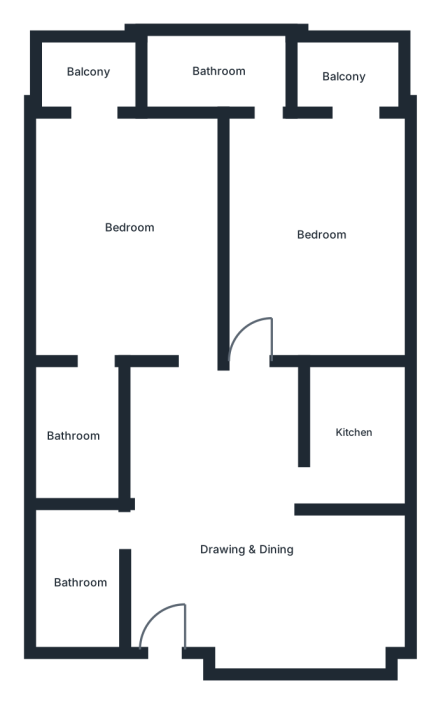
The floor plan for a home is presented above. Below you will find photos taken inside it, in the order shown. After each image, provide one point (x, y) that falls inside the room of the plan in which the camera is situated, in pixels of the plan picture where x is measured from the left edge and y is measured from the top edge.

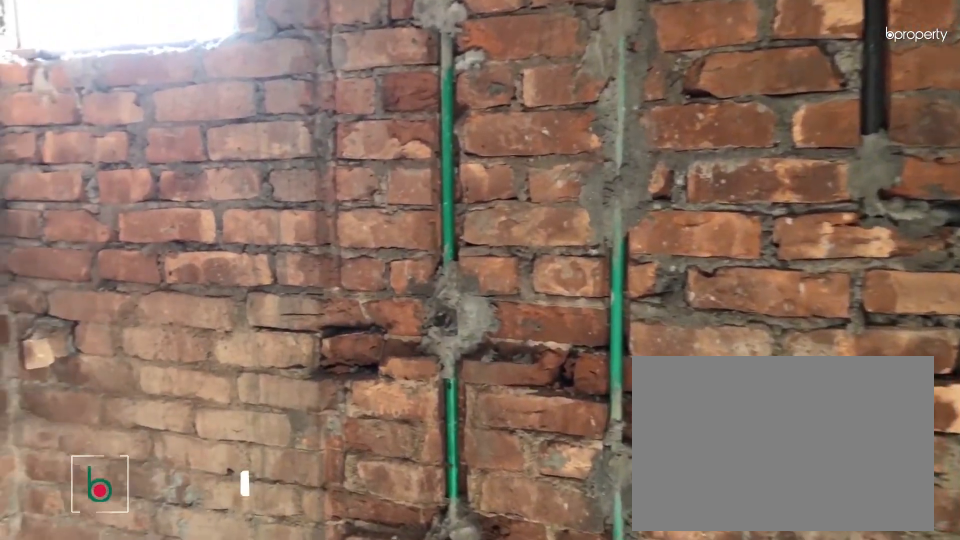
(221, 70)
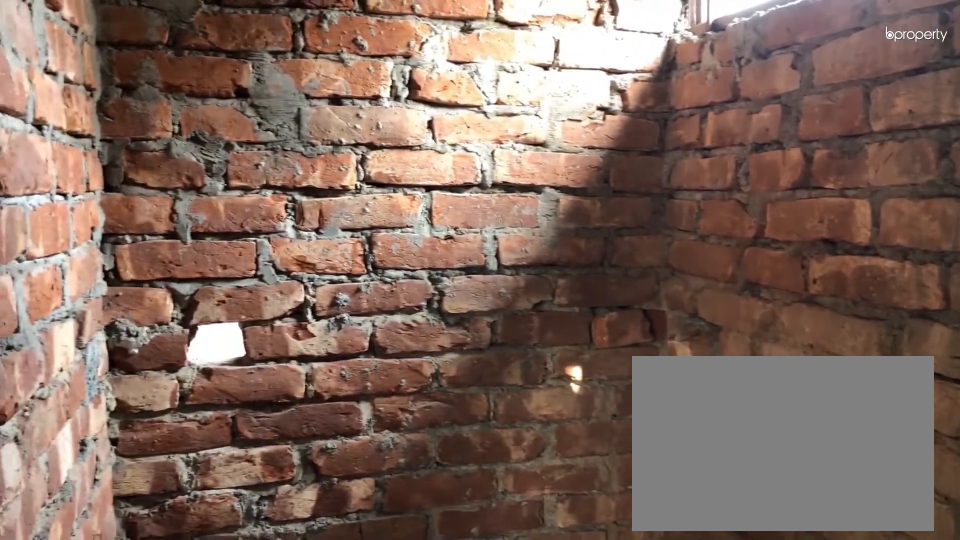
(221, 70)
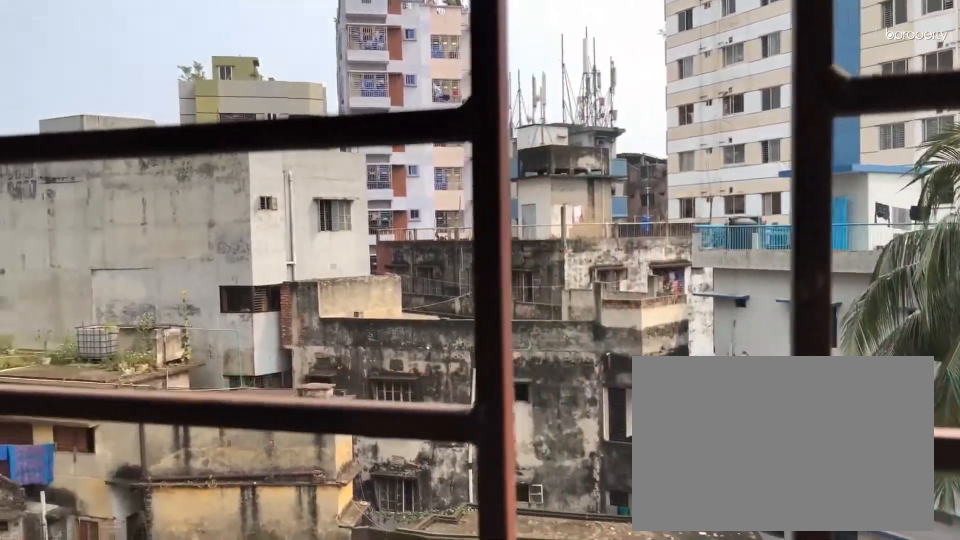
(344, 80)
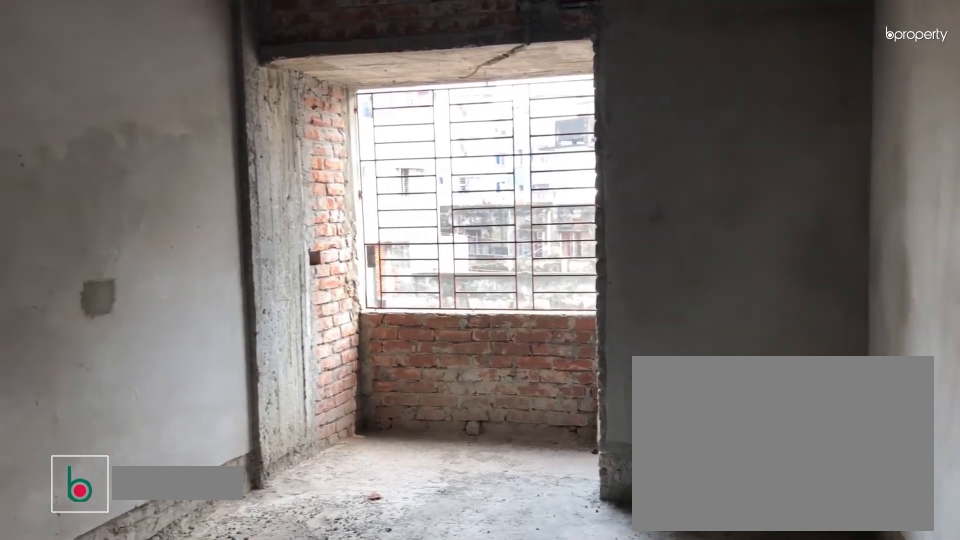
(132, 228)
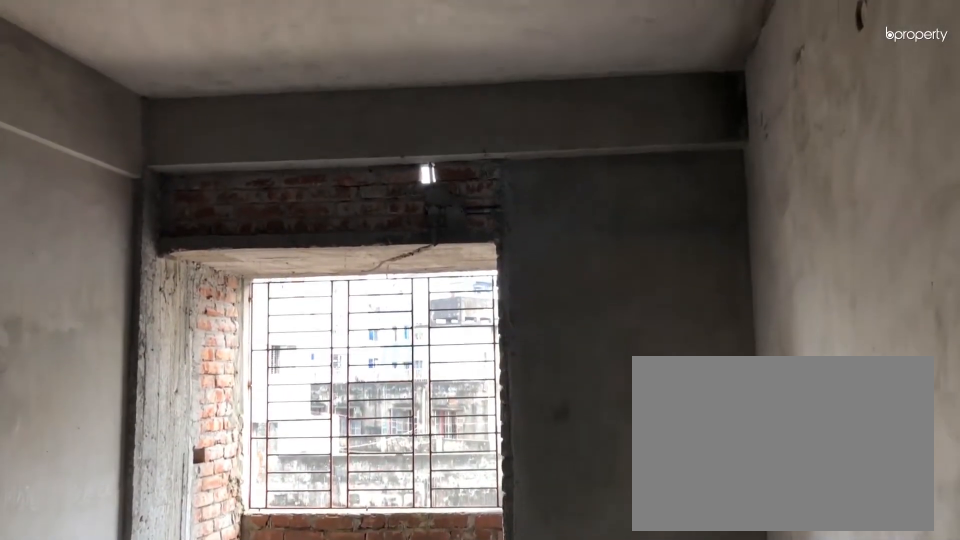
(132, 228)
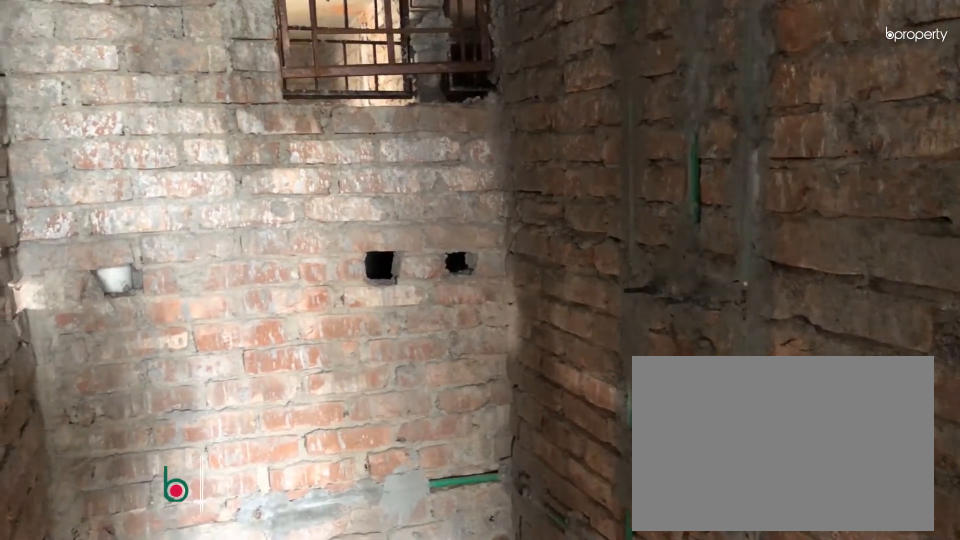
(73, 435)
